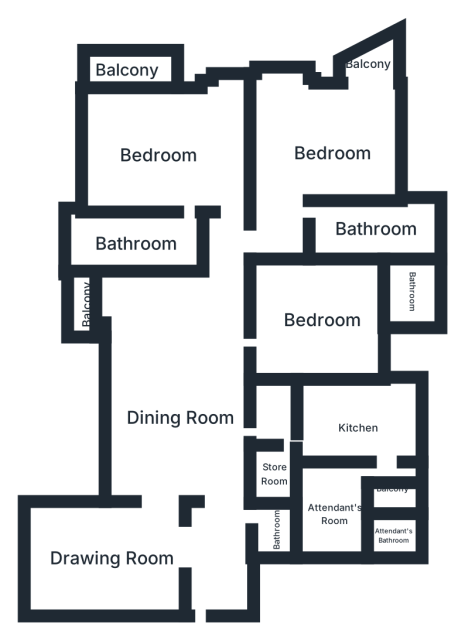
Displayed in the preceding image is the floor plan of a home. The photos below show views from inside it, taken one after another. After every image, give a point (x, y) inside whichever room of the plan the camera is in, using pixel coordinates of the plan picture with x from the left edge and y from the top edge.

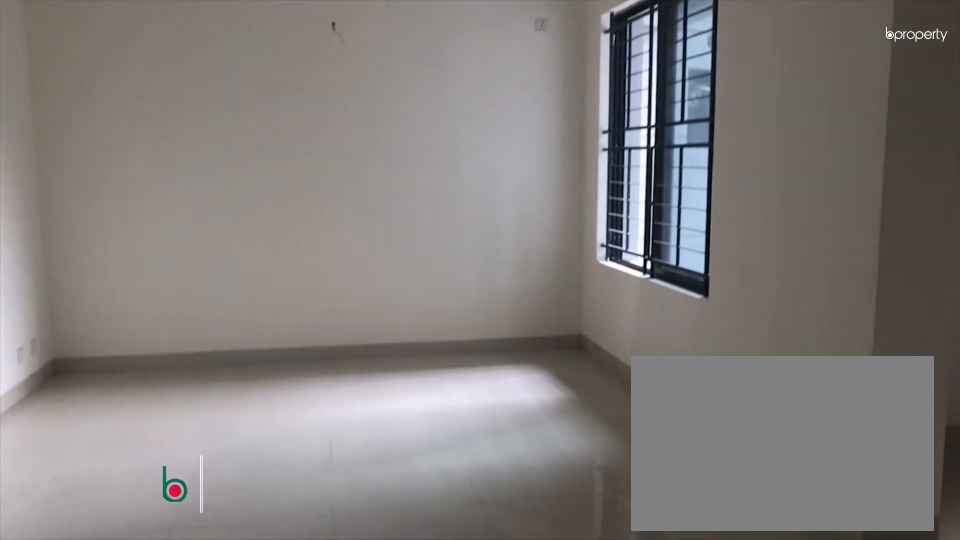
(117, 555)
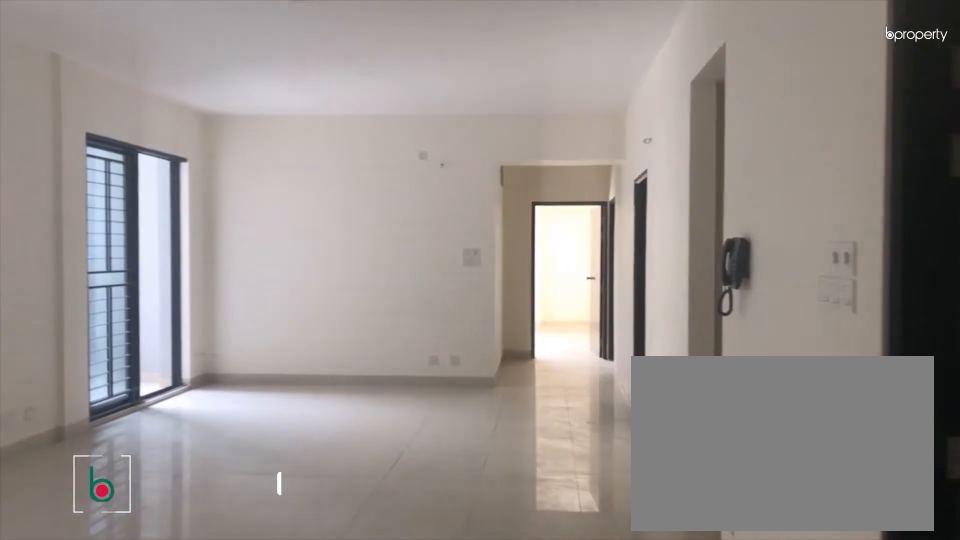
(182, 420)
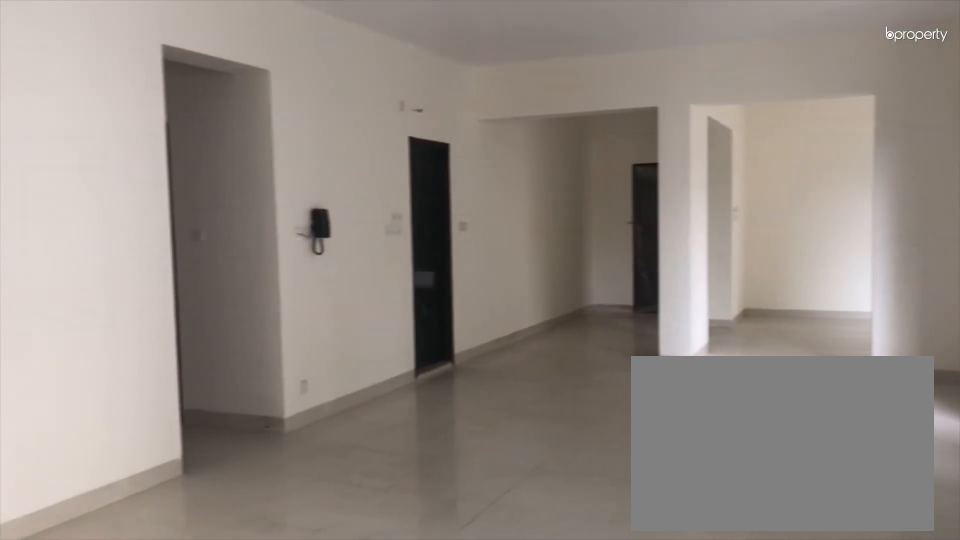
(182, 421)
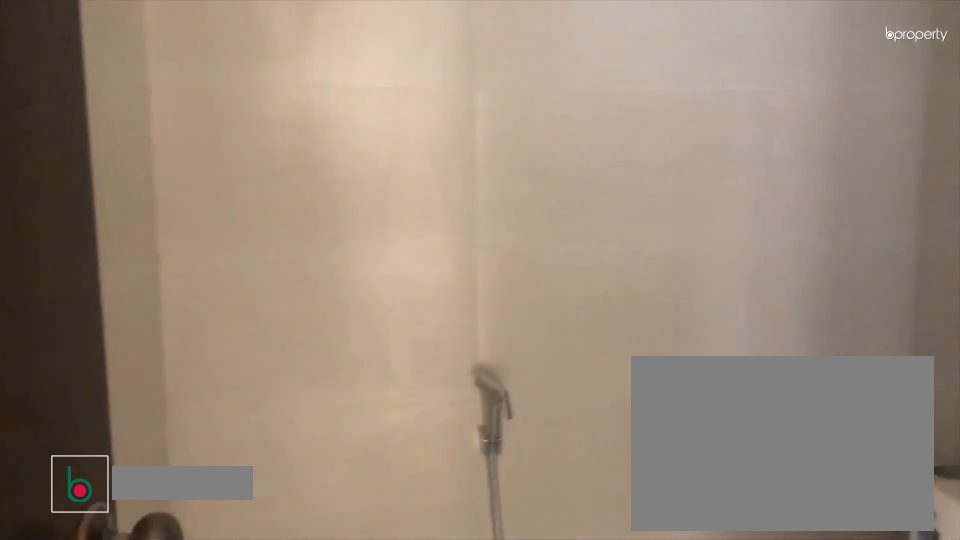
(277, 528)
